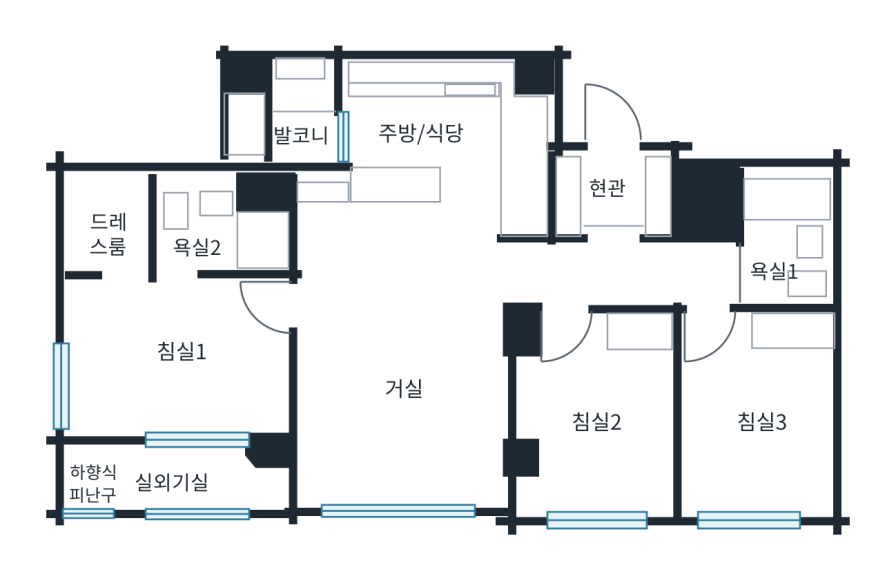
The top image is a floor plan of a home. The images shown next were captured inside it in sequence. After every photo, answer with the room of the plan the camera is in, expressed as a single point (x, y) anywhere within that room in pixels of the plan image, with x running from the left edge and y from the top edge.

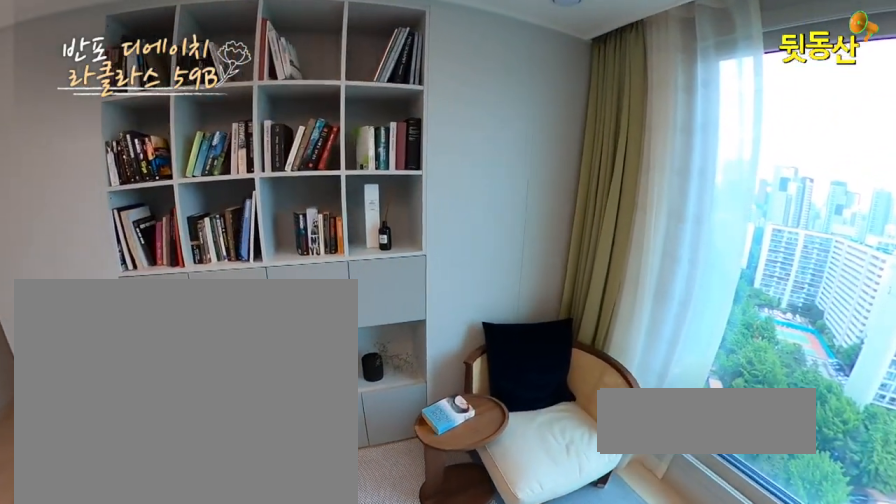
(403, 392)
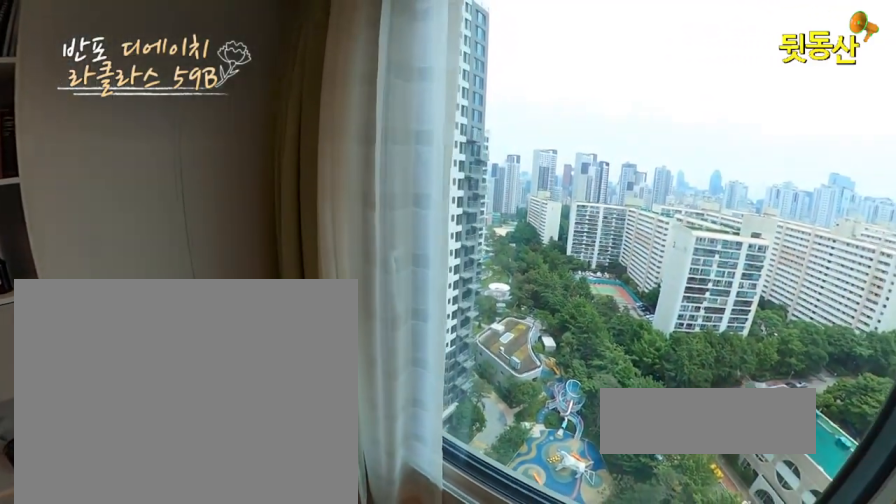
(402, 390)
